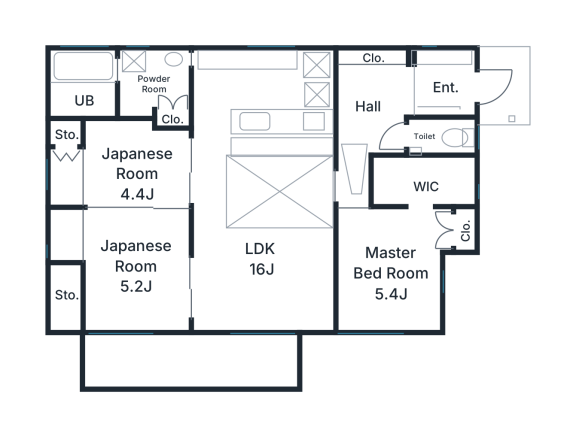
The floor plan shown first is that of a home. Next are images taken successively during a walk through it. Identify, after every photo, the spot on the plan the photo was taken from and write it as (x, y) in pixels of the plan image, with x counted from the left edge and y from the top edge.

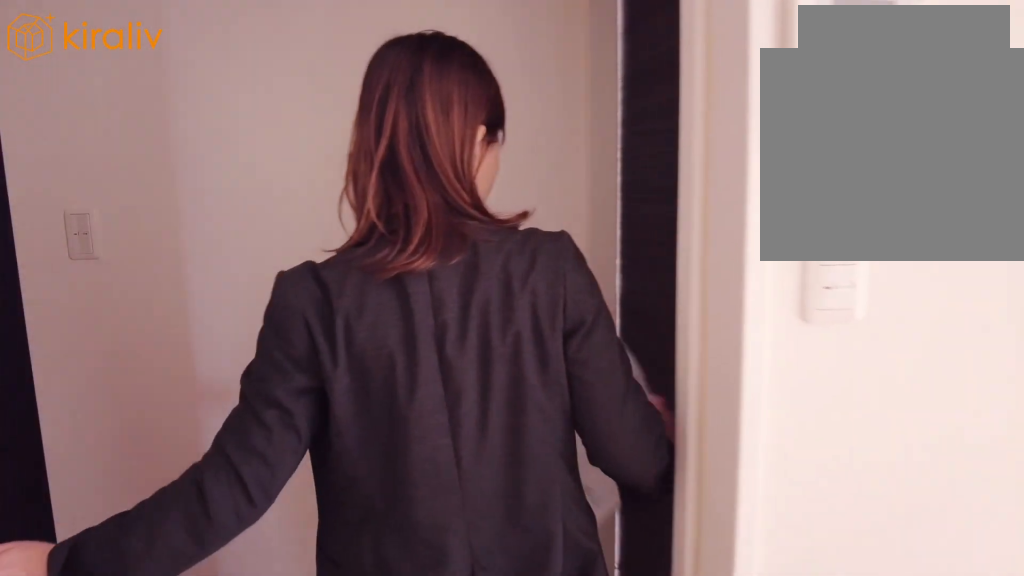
(340, 197)
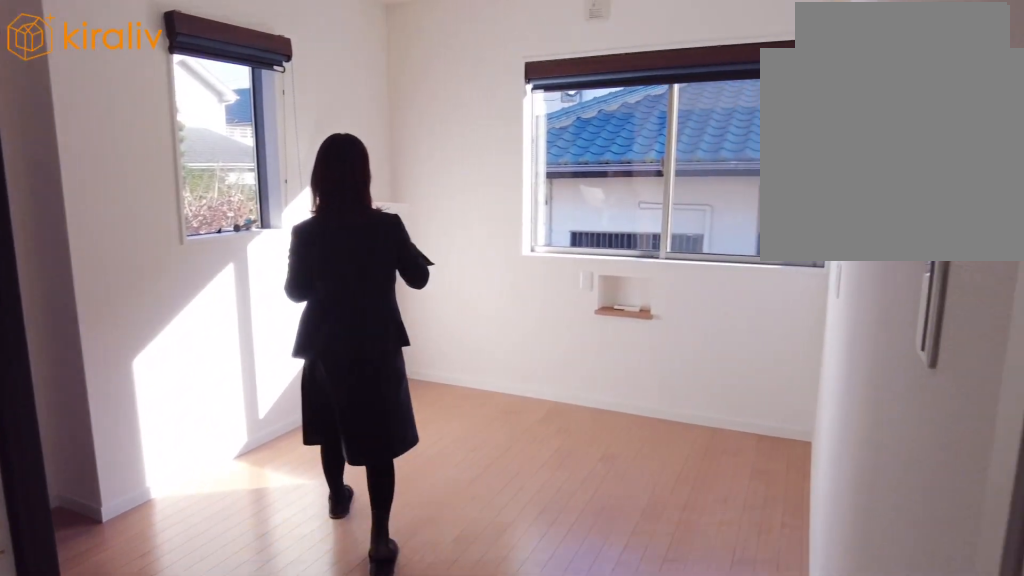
(370, 250)
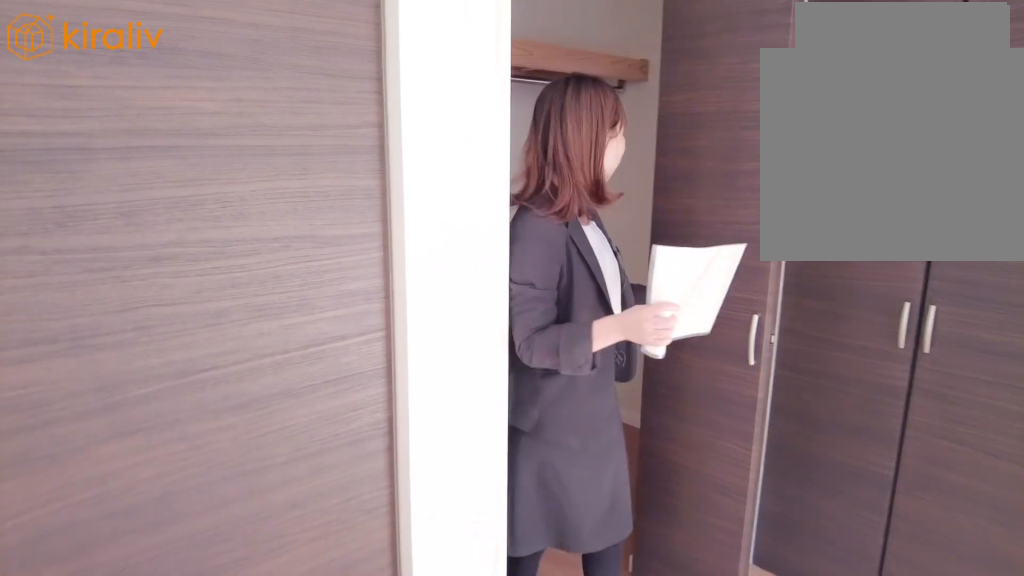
(400, 249)
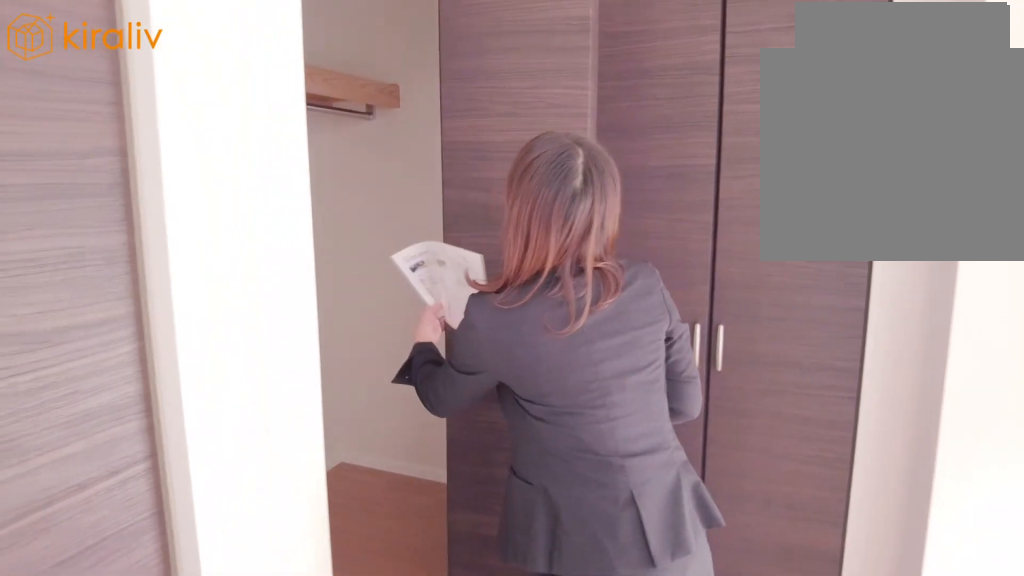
(396, 249)
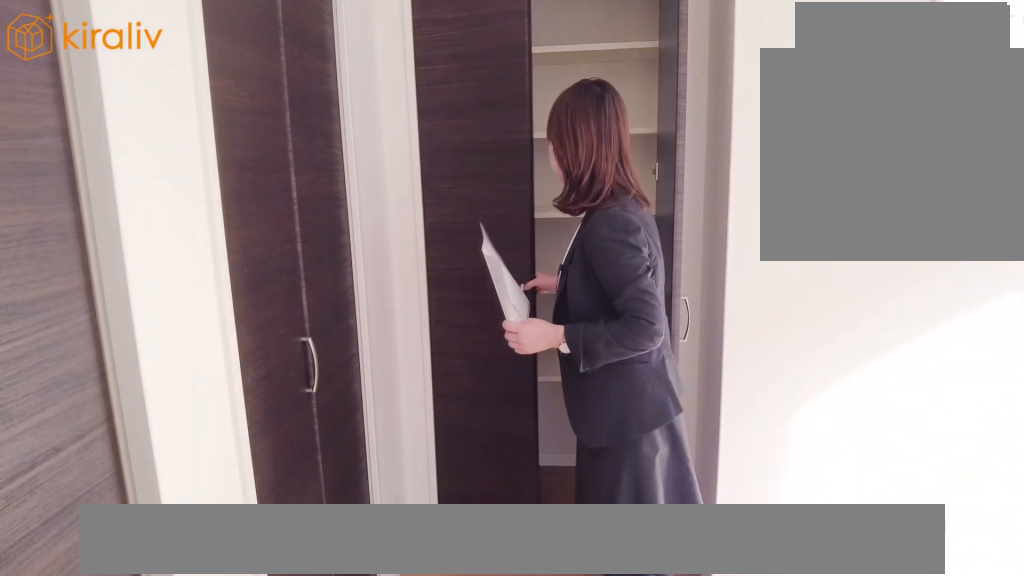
(393, 250)
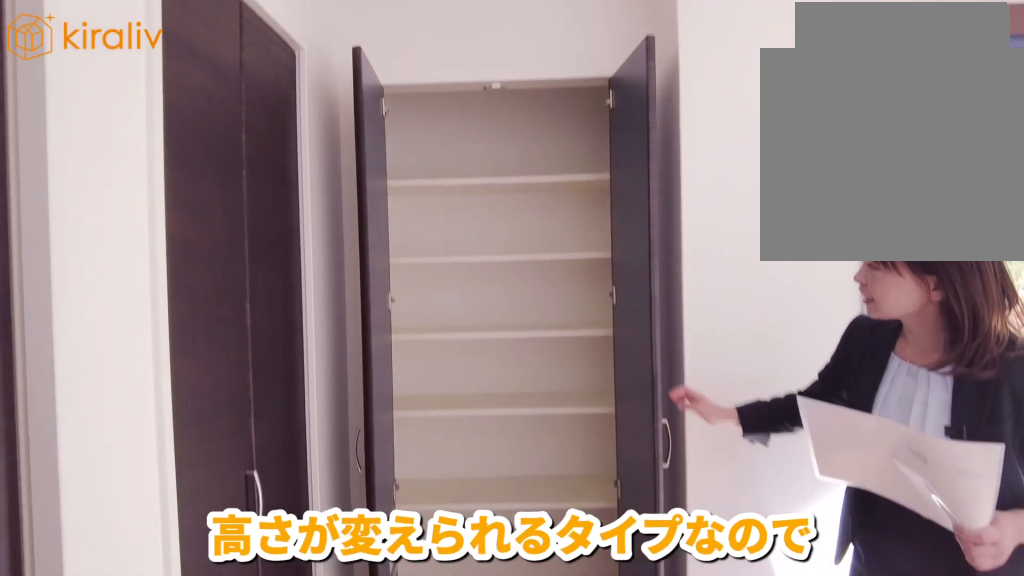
(390, 249)
